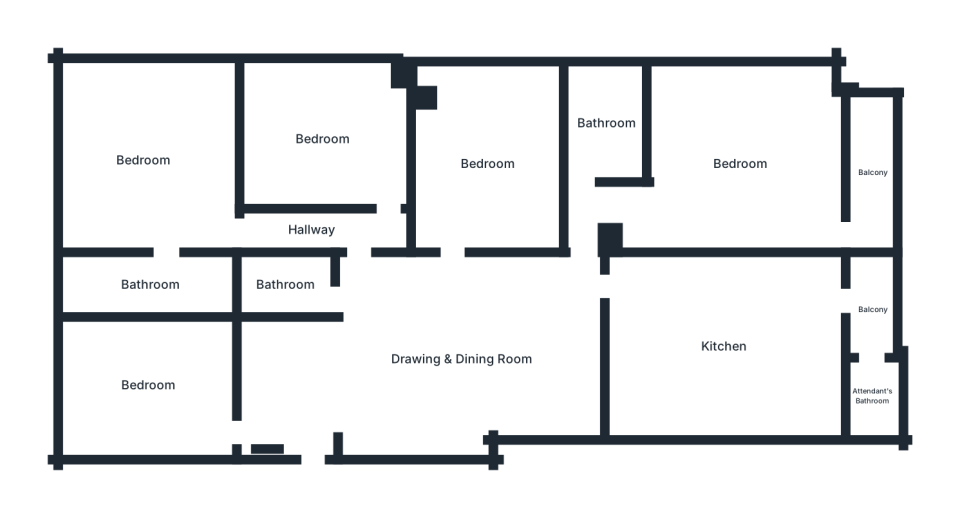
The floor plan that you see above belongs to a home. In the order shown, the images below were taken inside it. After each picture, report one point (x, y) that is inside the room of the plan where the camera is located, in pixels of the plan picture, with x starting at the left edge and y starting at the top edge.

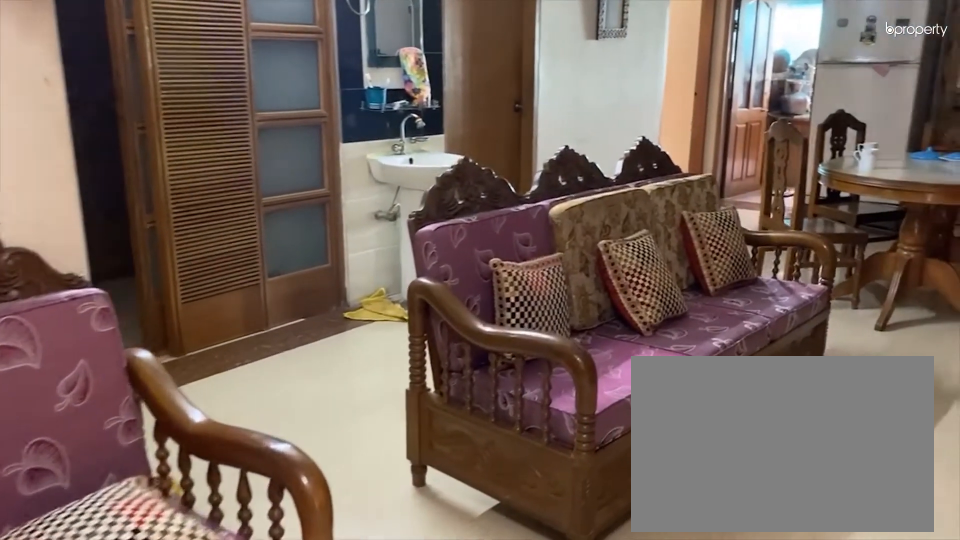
(456, 374)
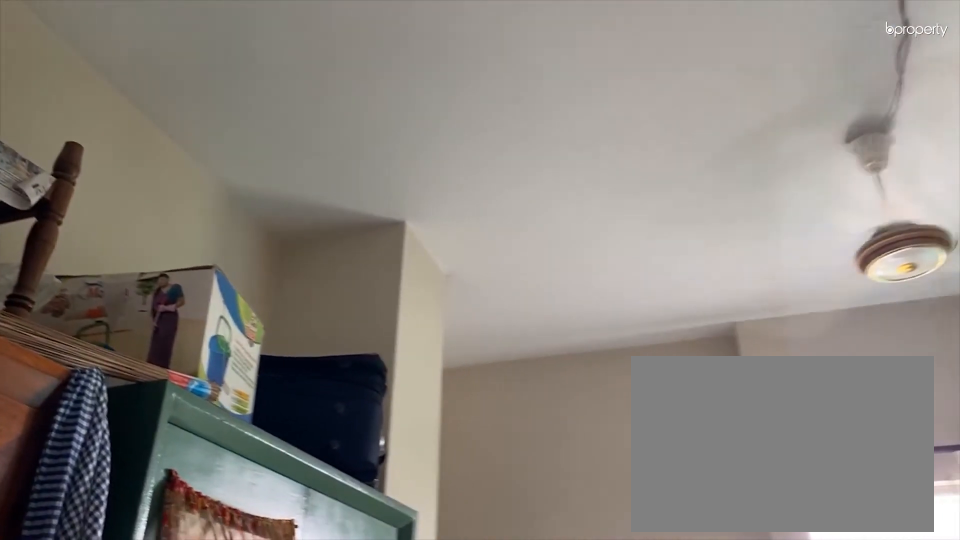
(485, 166)
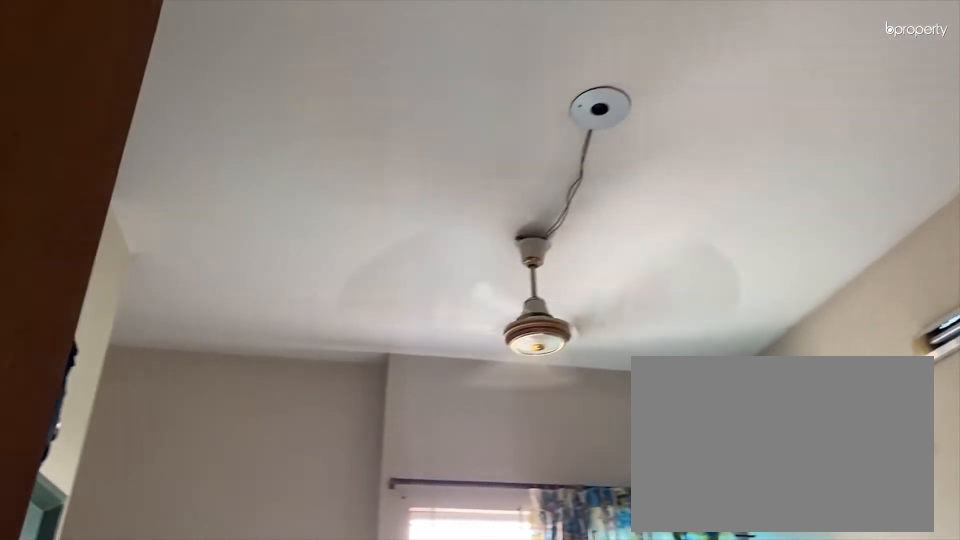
(485, 166)
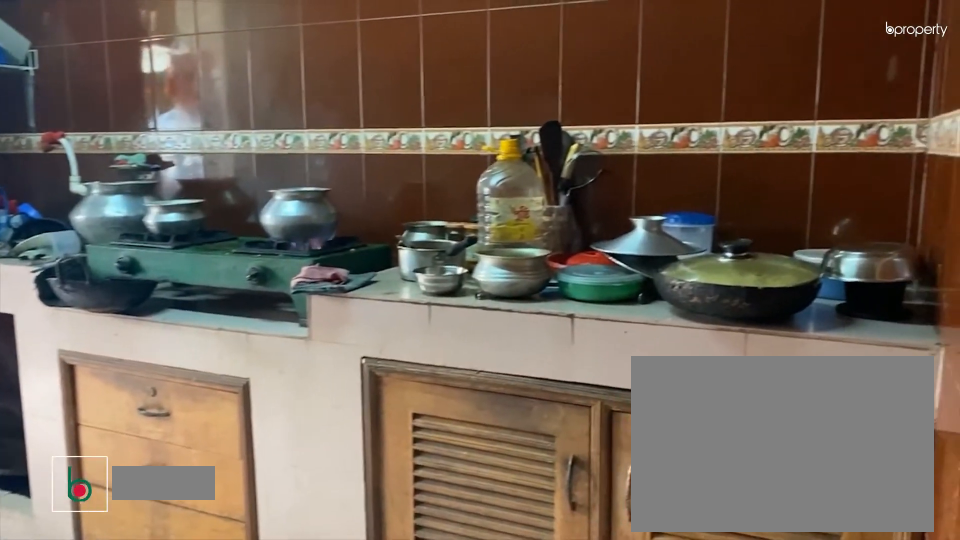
(726, 336)
